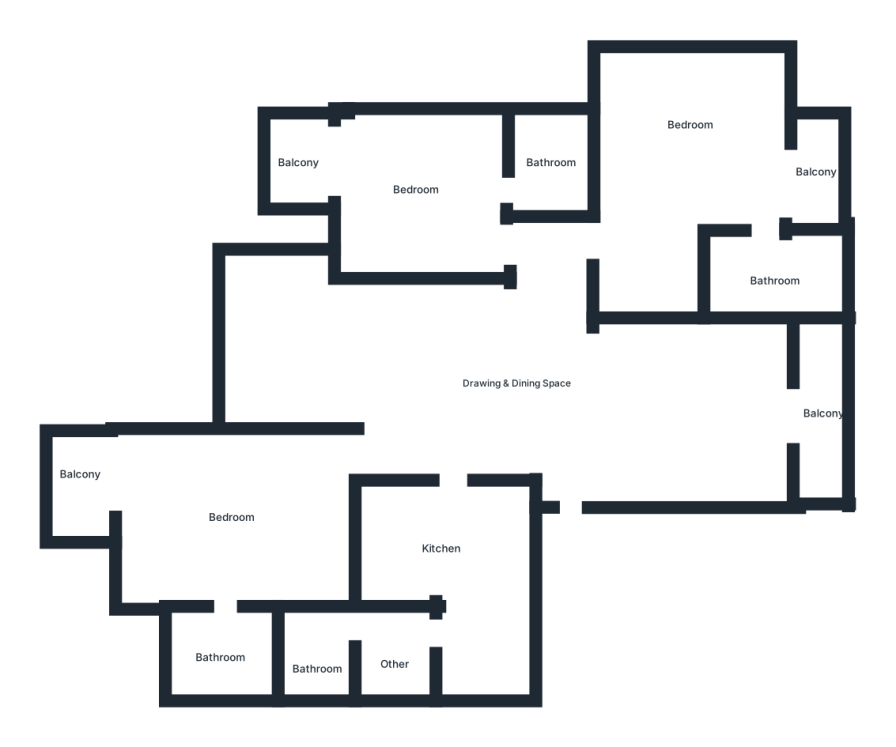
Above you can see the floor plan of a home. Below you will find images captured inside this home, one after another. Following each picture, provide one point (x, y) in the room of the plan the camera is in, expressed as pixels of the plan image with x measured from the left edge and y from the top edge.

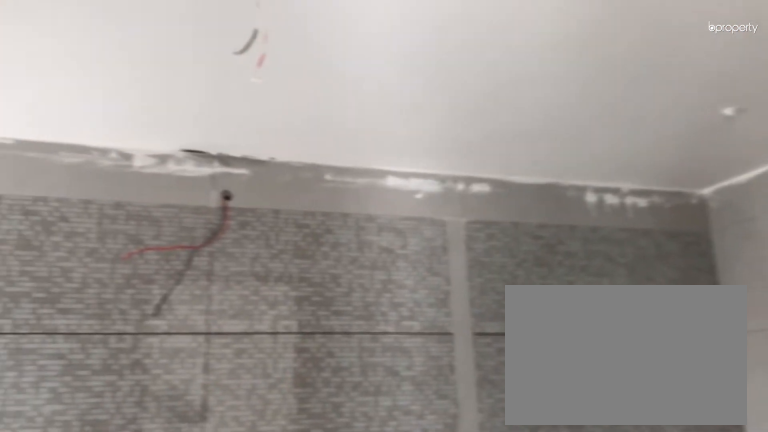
(768, 275)
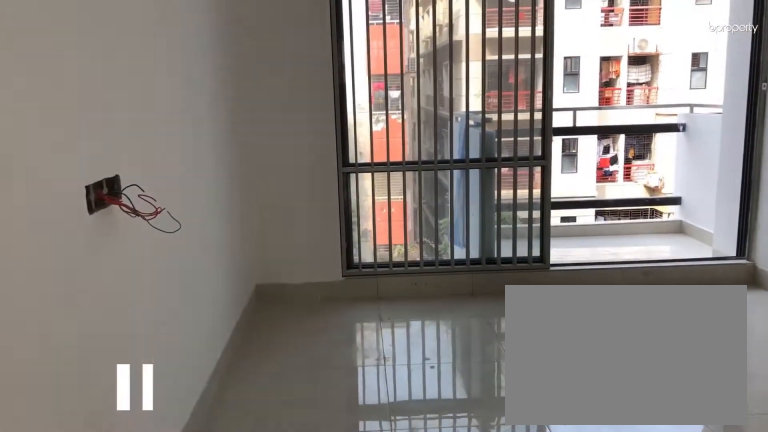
(413, 204)
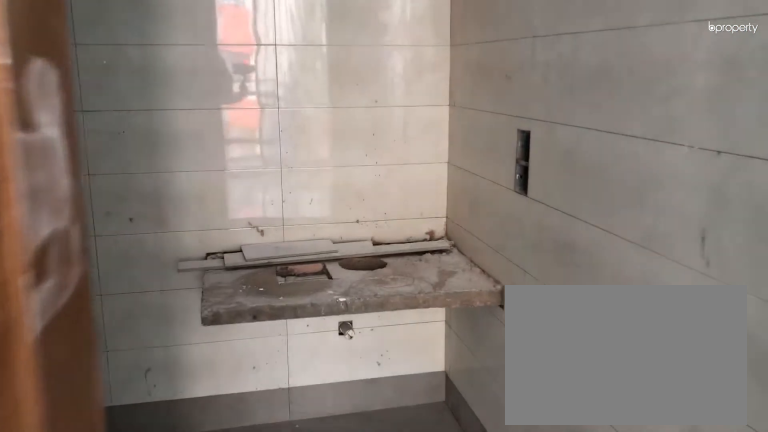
(479, 194)
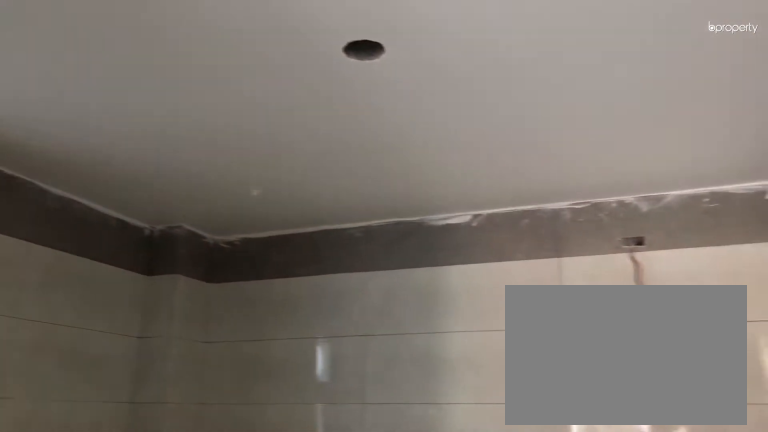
(558, 163)
